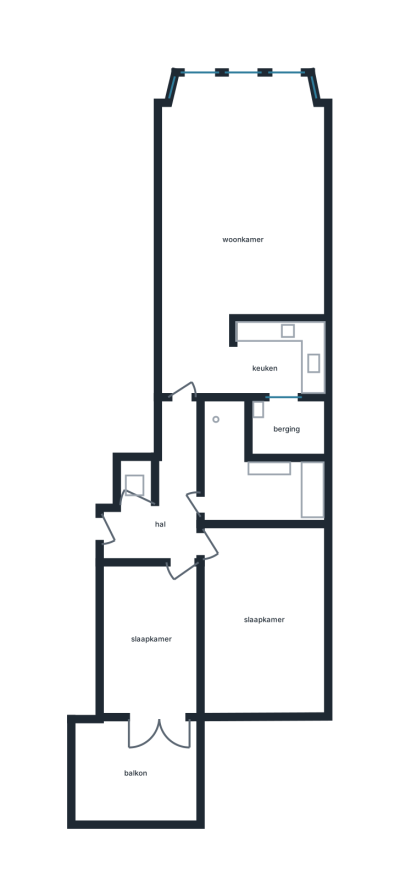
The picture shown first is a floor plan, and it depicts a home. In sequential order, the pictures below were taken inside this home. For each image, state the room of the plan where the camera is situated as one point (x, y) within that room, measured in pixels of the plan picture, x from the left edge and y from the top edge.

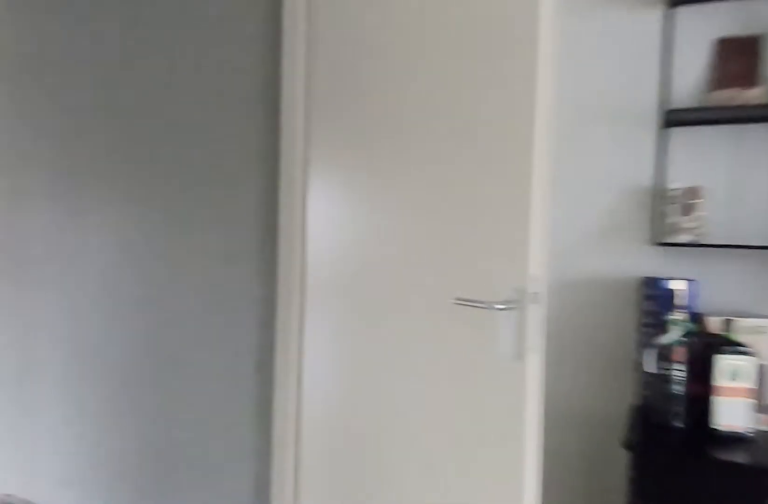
(235, 221)
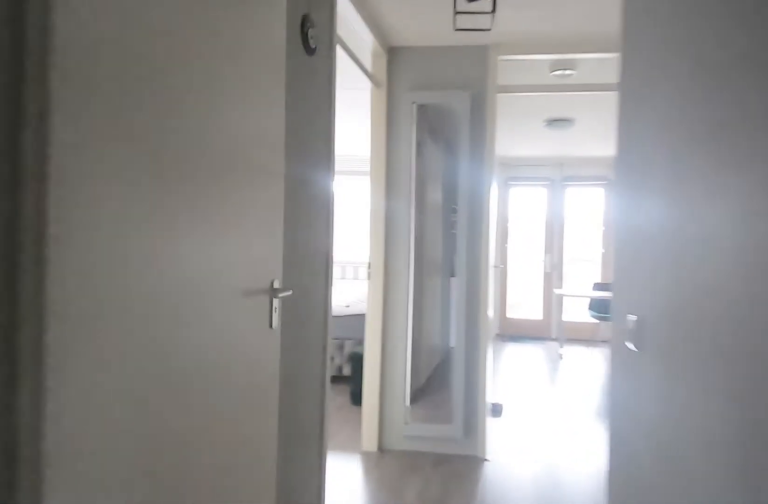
(166, 497)
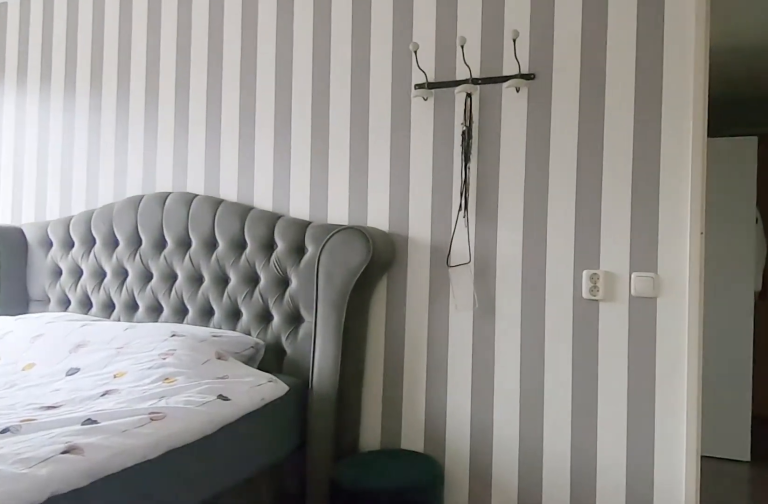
(262, 620)
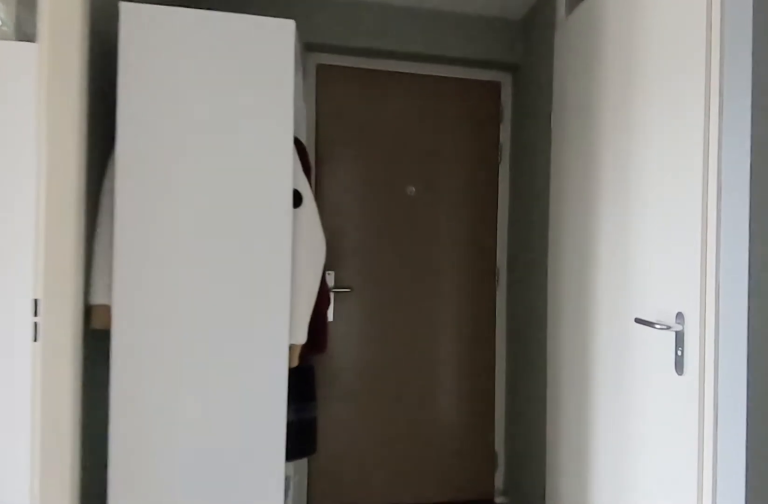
(166, 498)
